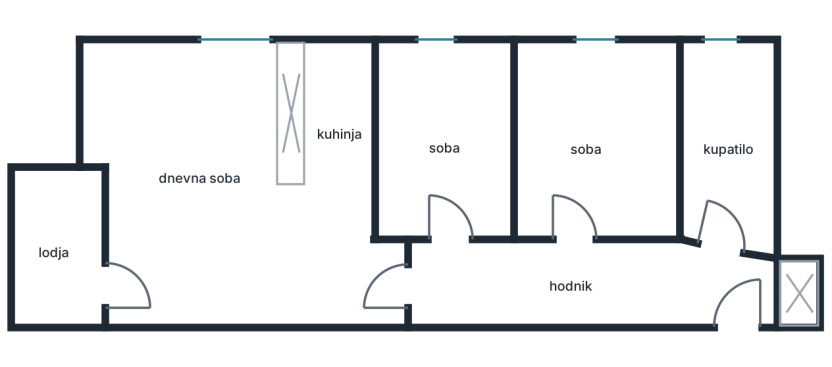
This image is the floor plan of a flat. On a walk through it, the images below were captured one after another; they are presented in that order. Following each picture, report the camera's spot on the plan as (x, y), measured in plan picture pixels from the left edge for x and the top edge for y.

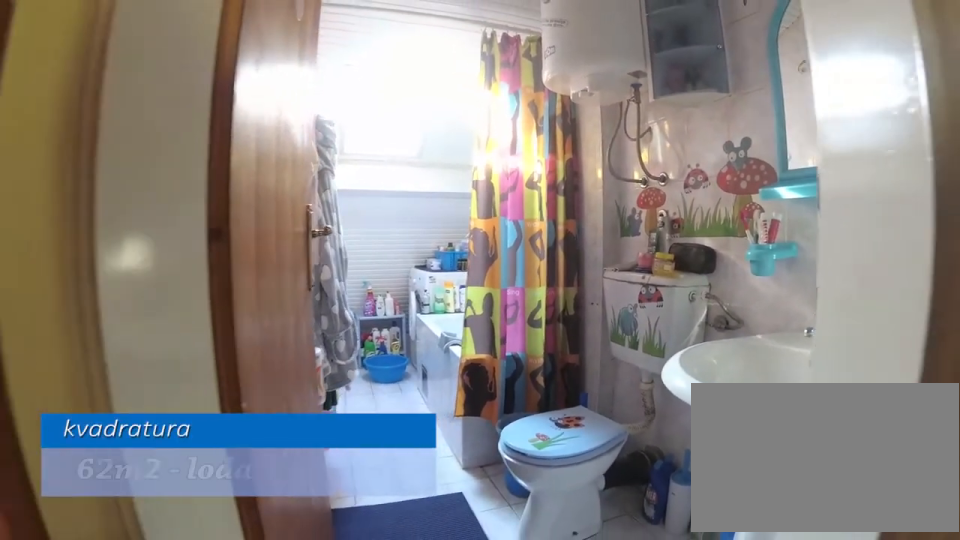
(721, 265)
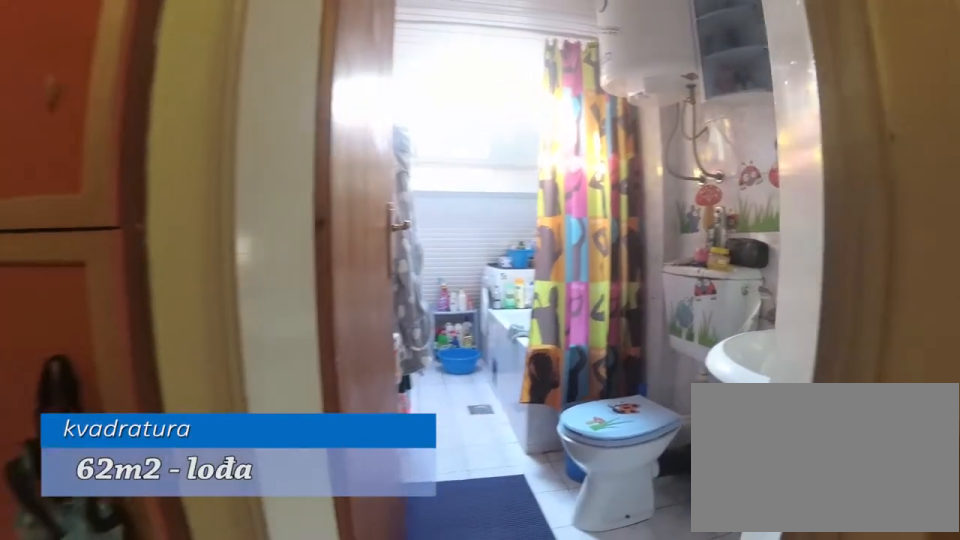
(721, 272)
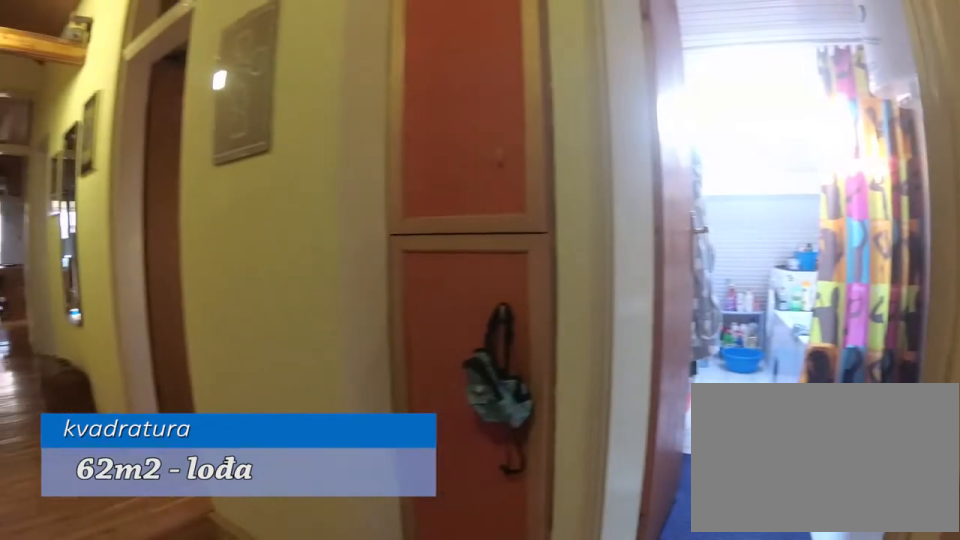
(734, 278)
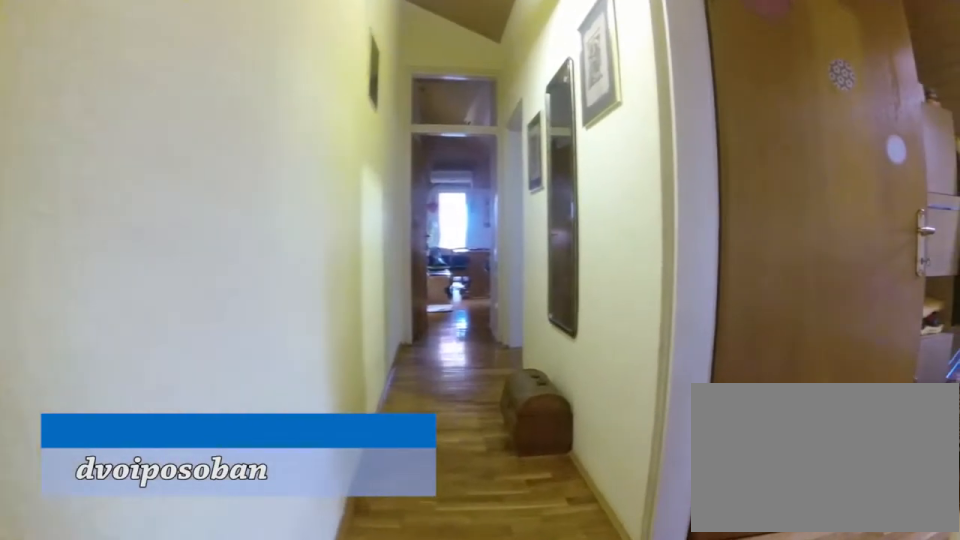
(642, 288)
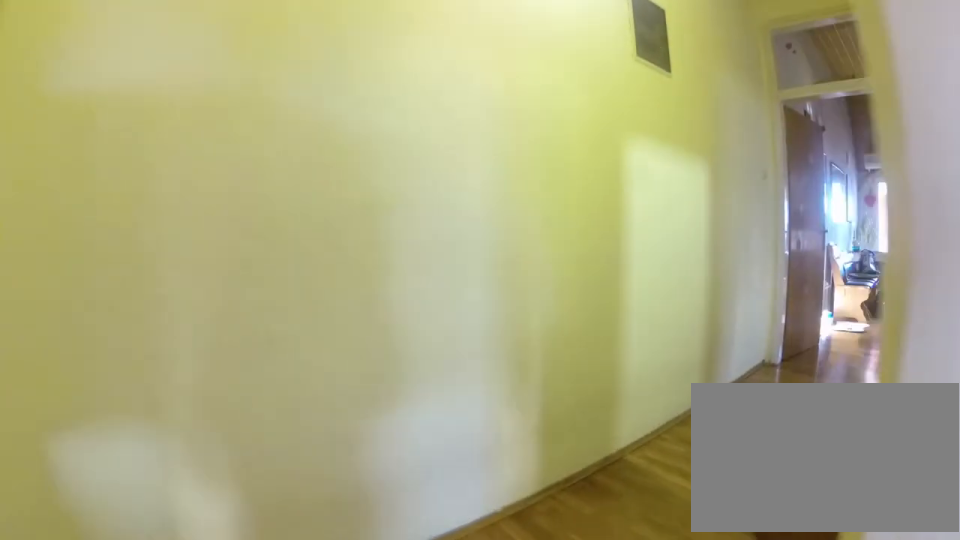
(584, 228)
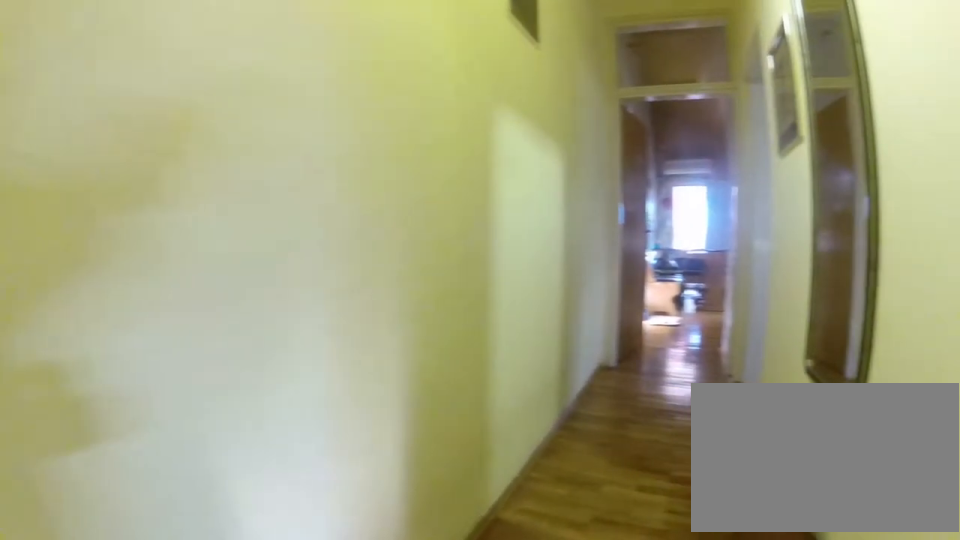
(579, 257)
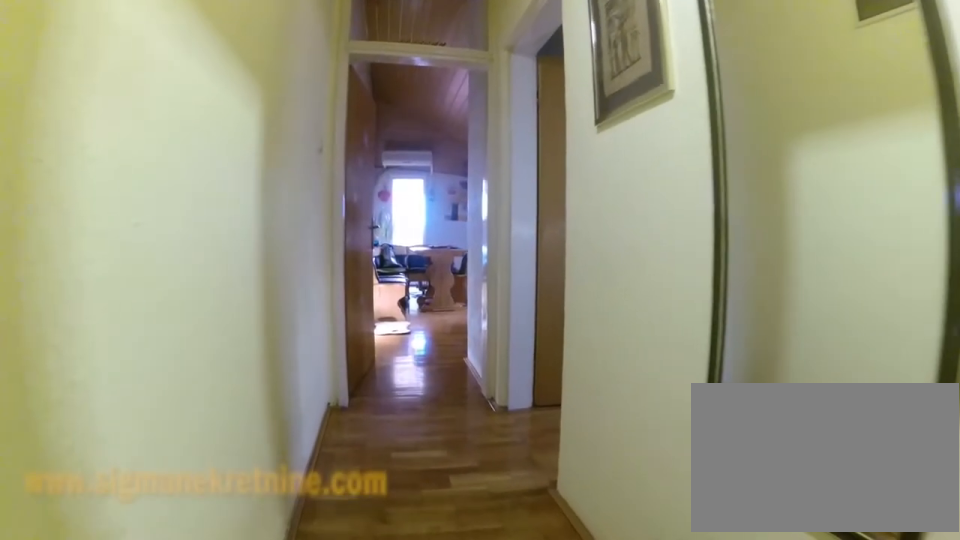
(541, 276)
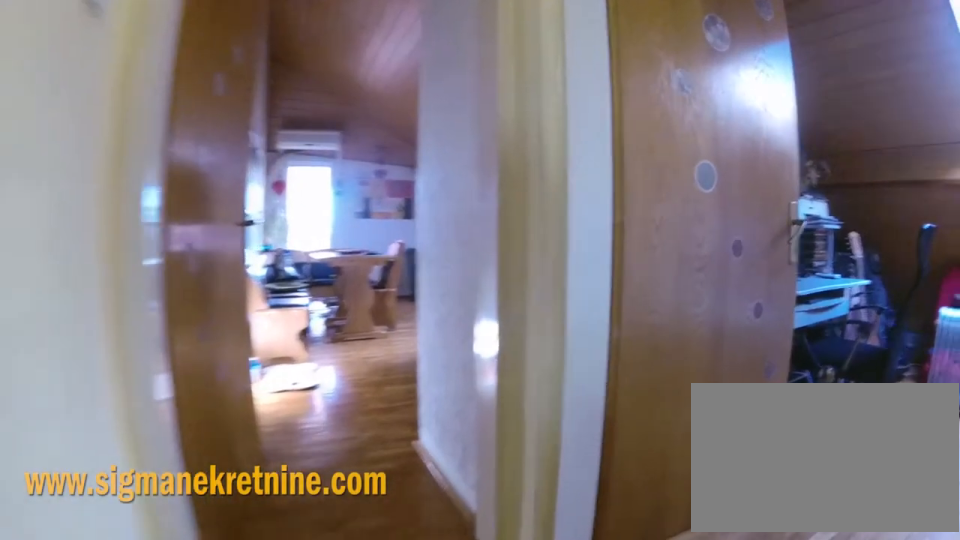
(476, 276)
